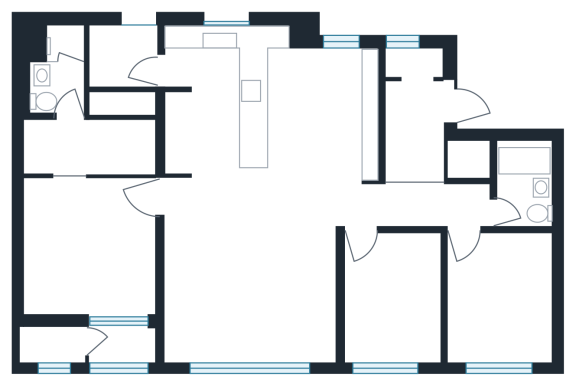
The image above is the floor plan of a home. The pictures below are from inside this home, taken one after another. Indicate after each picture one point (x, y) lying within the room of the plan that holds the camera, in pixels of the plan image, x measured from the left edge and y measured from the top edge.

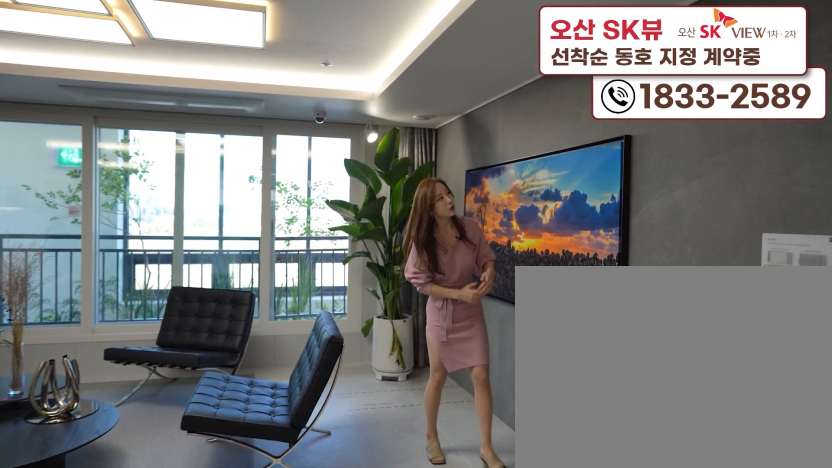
(253, 316)
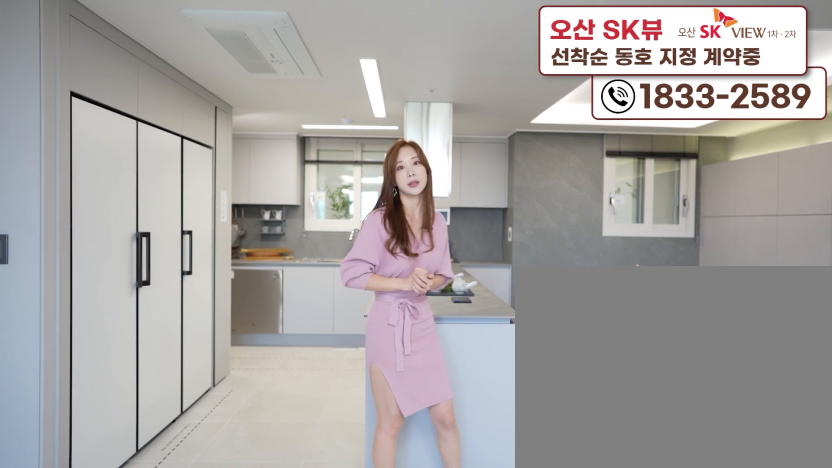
(229, 182)
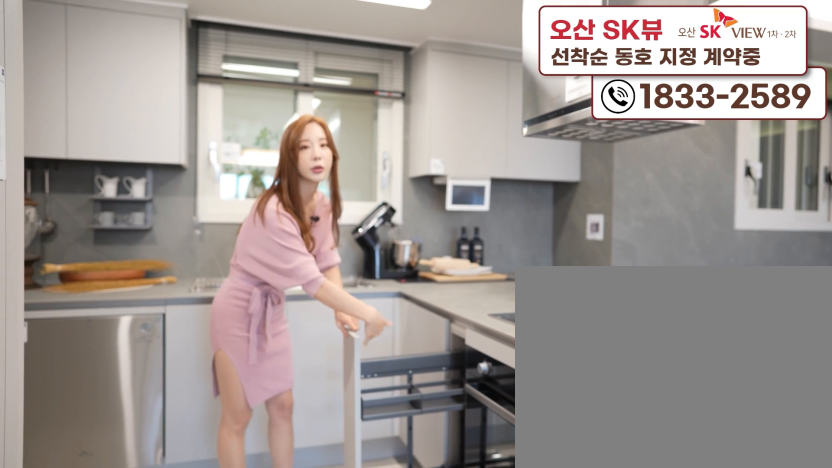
(229, 182)
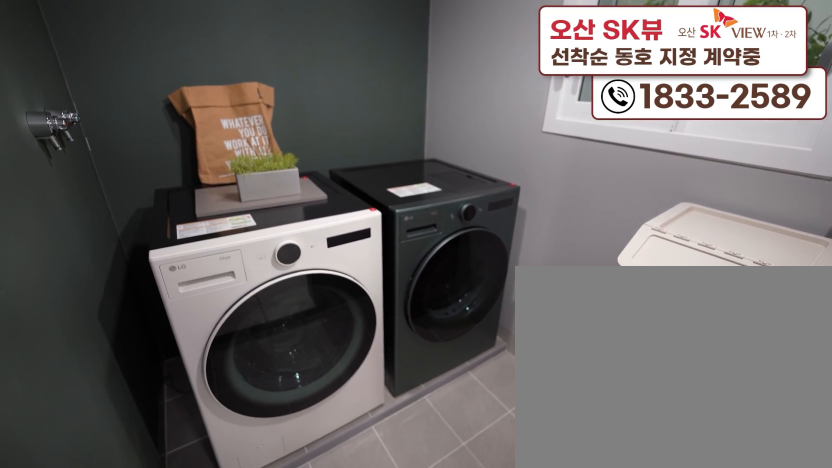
(130, 65)
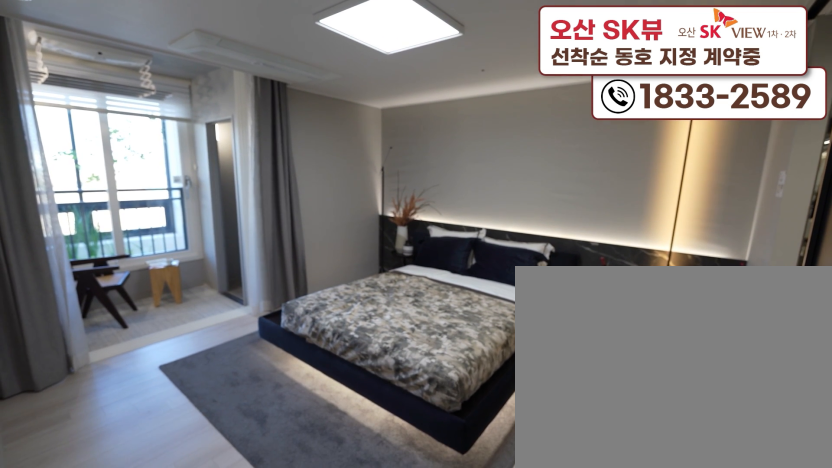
(91, 285)
